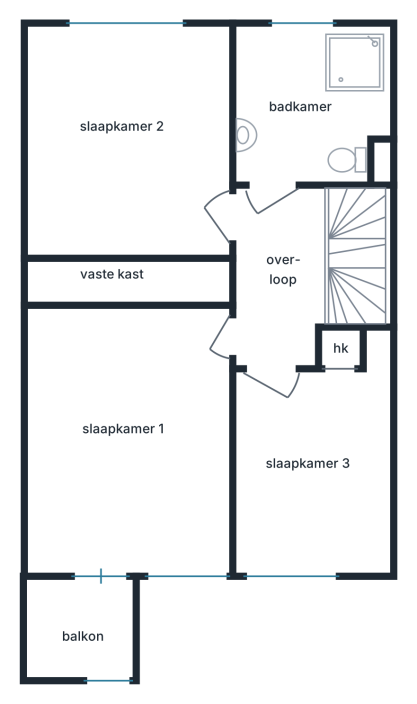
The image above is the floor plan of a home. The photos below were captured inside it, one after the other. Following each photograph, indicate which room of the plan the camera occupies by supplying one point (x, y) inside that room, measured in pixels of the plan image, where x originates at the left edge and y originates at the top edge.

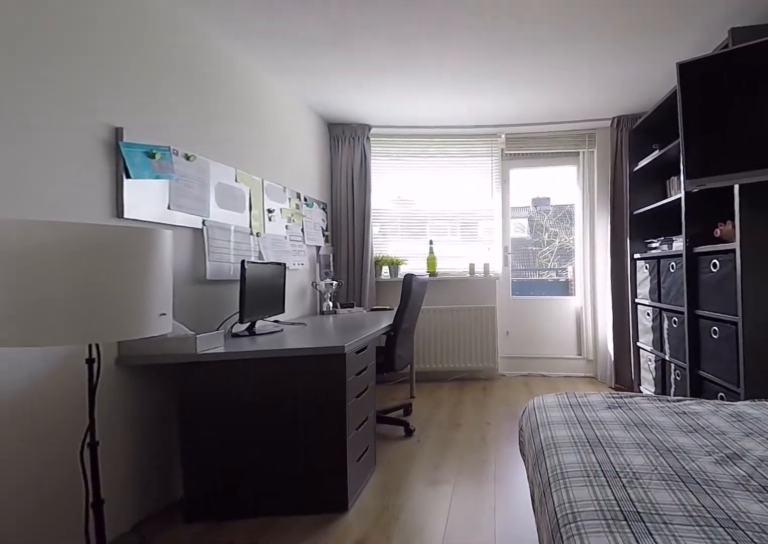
(133, 555)
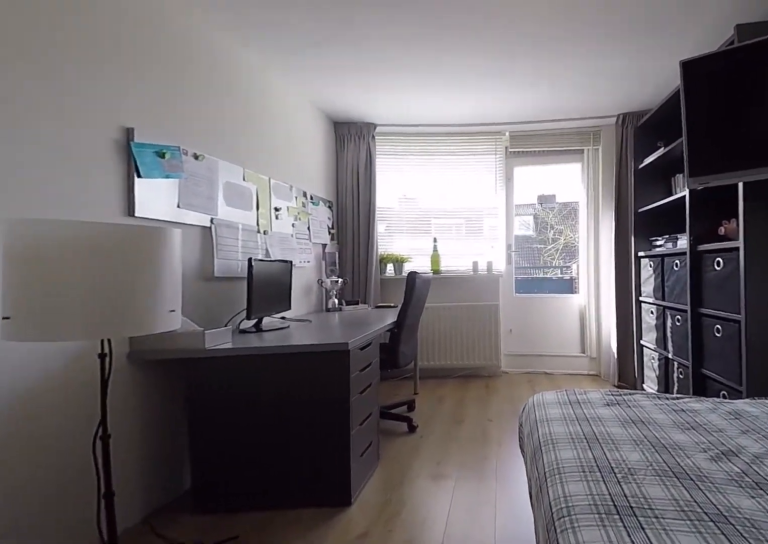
(133, 555)
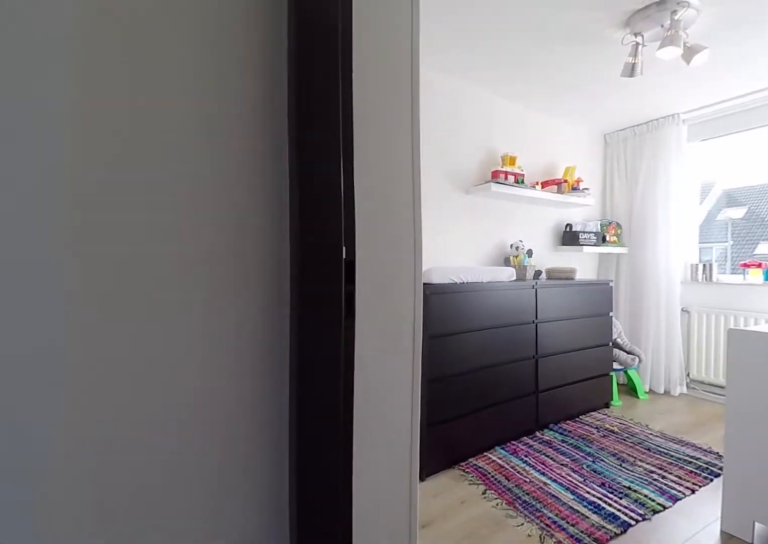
(280, 275)
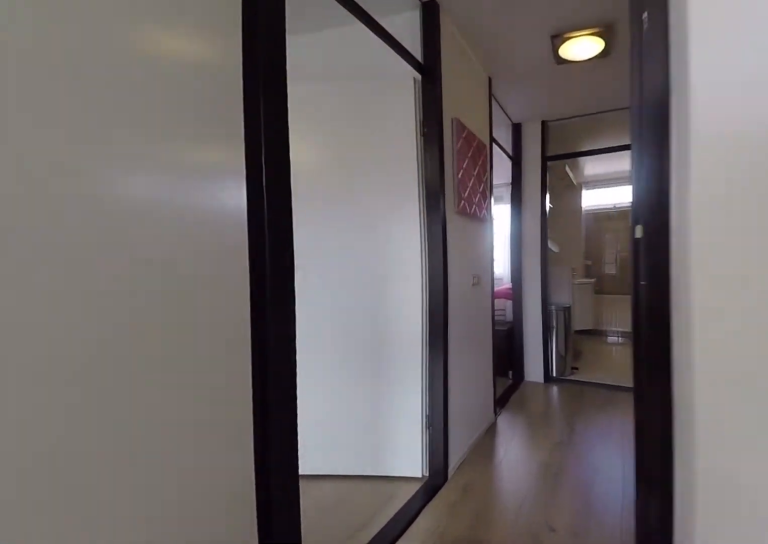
(313, 469)
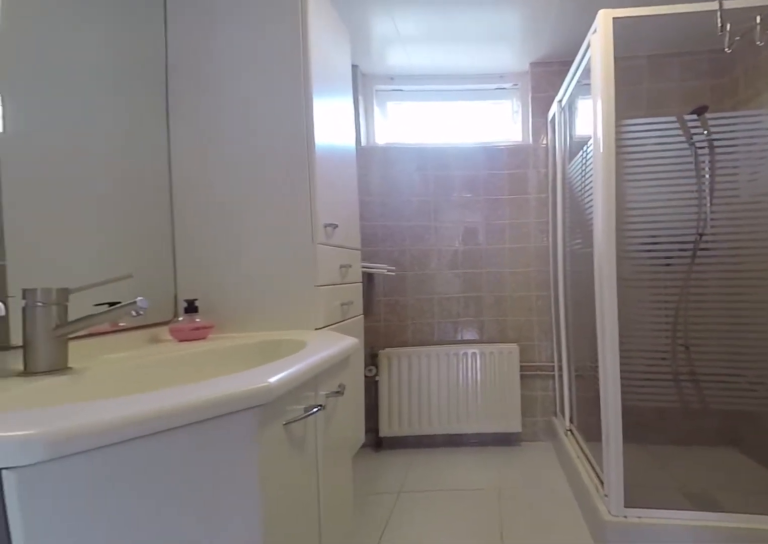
(309, 105)
